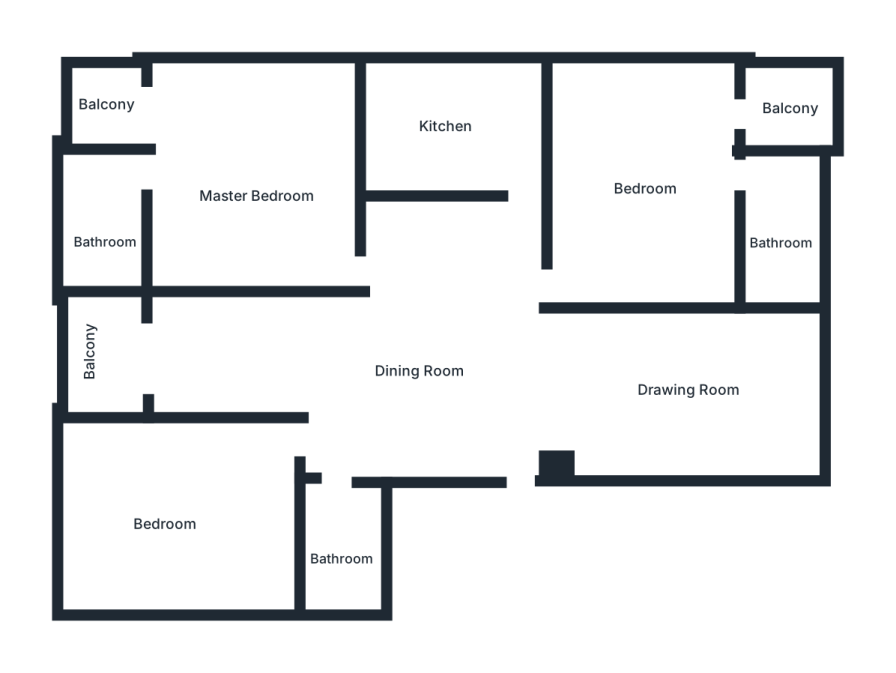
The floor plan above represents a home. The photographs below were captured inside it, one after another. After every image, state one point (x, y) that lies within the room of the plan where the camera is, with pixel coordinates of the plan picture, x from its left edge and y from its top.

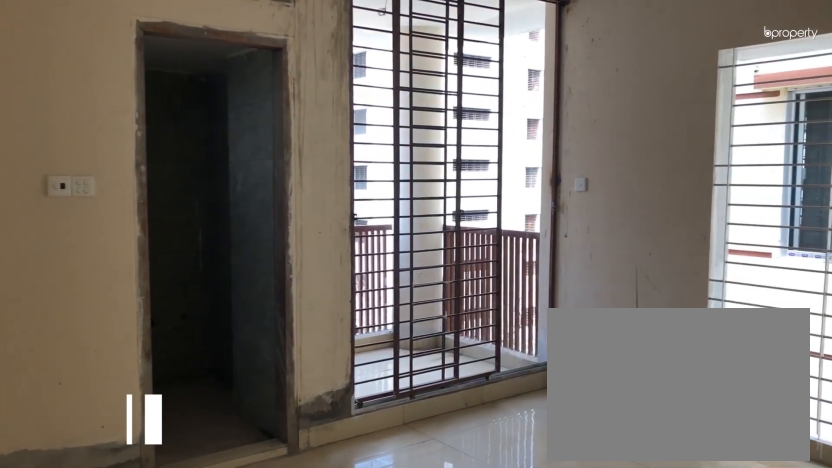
(255, 177)
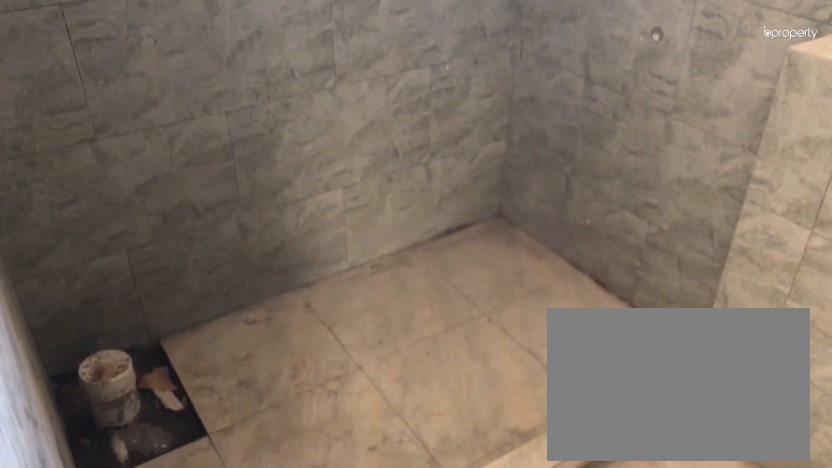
(105, 217)
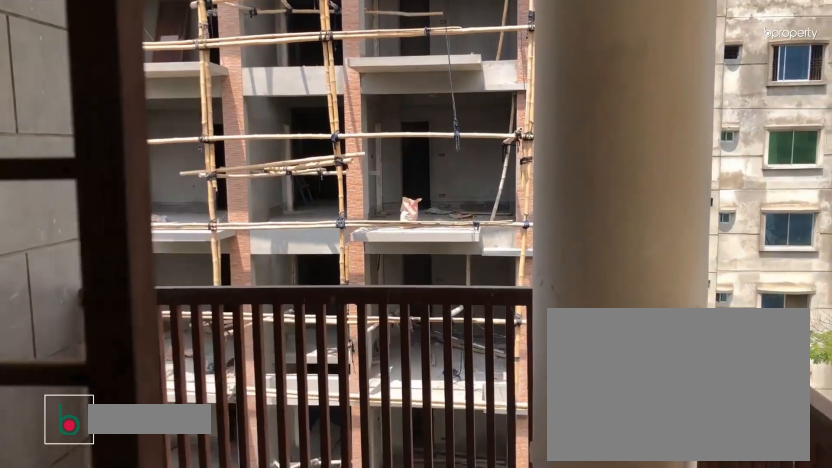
(114, 105)
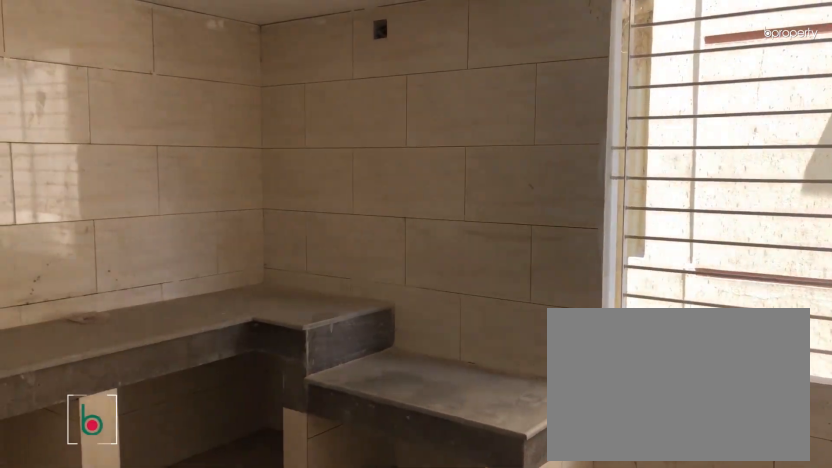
(439, 120)
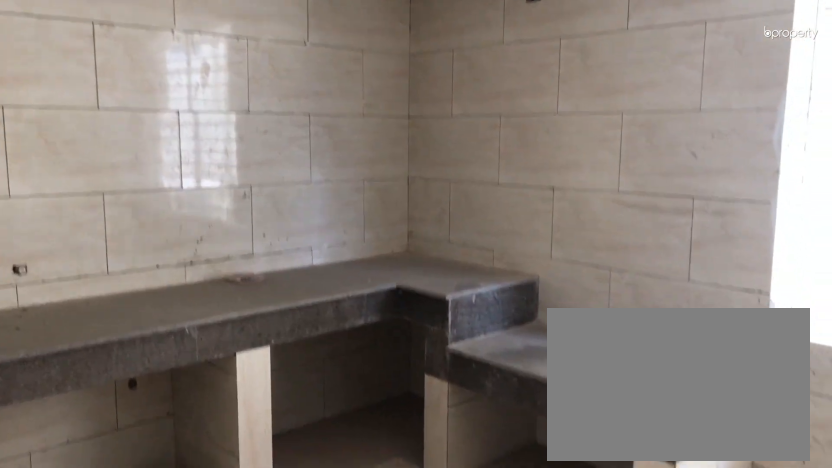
(439, 120)
